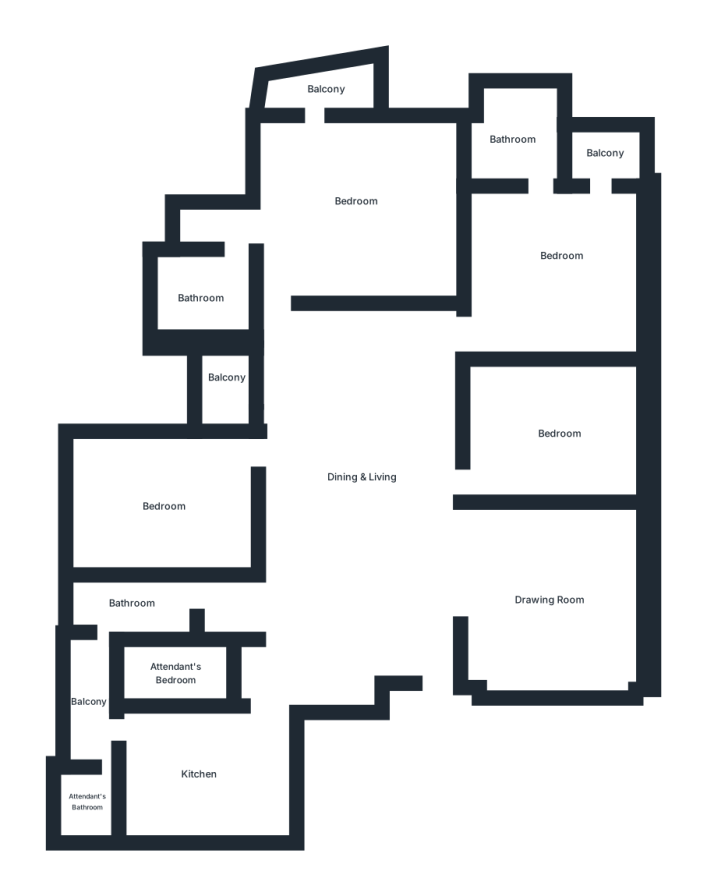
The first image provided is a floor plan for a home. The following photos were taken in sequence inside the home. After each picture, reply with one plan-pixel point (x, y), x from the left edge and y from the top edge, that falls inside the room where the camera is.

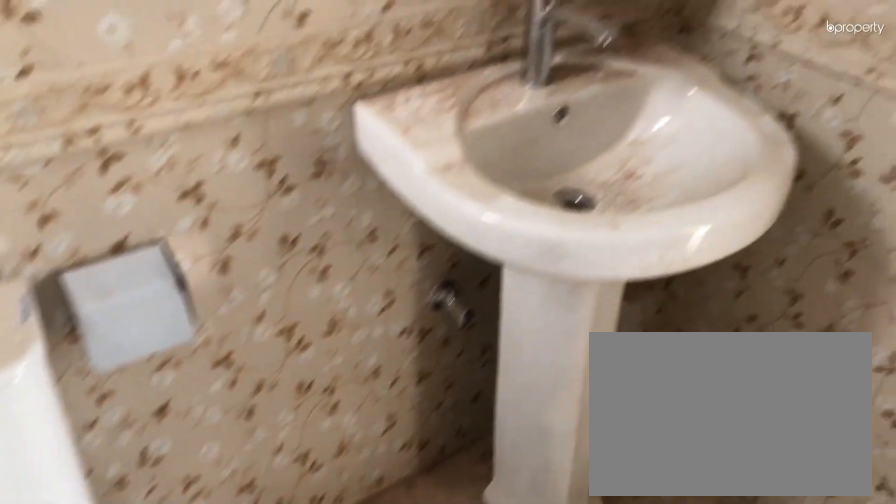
(207, 294)
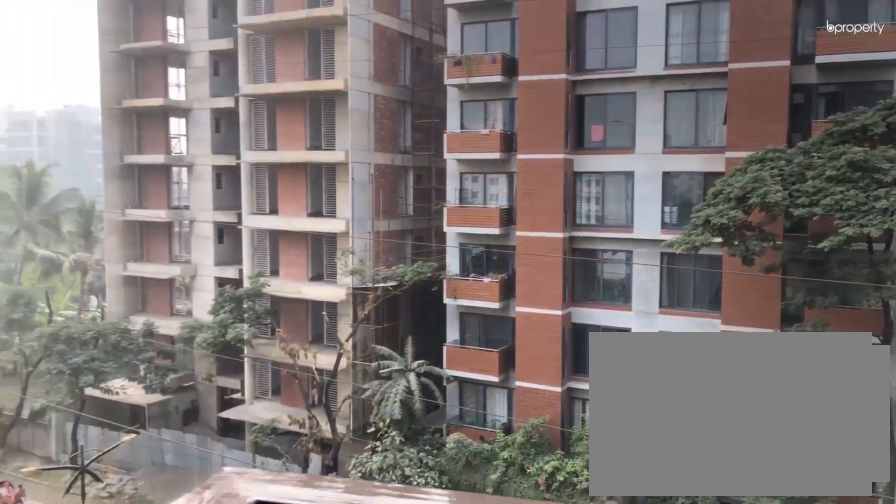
(328, 89)
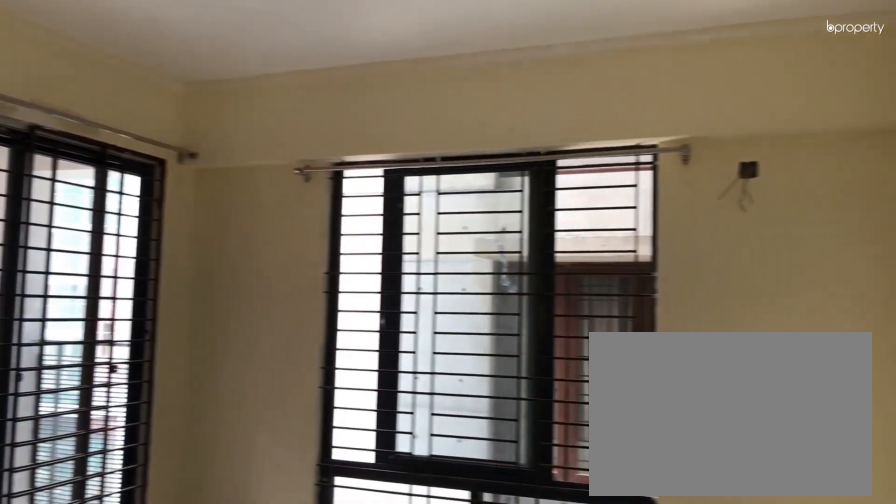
(548, 266)
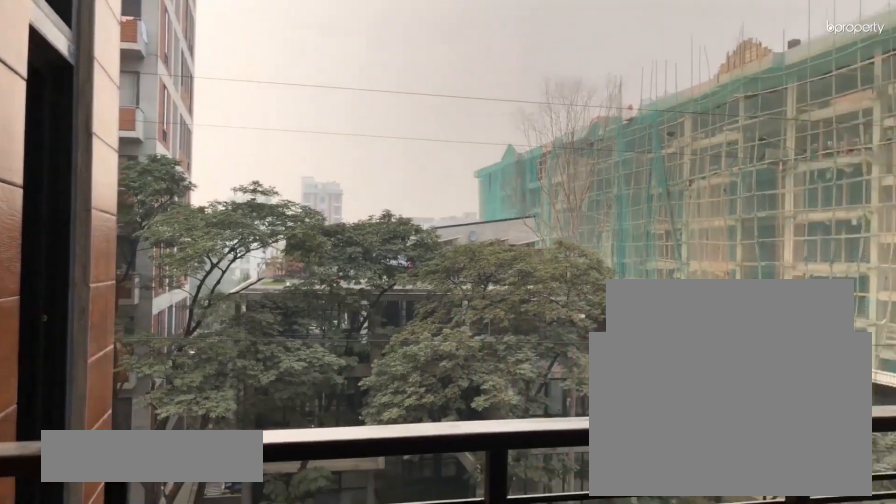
(600, 153)
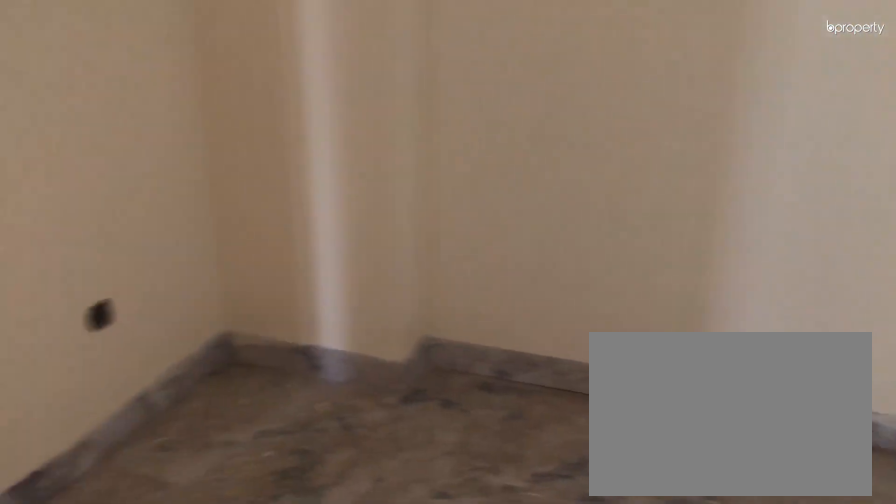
(548, 429)
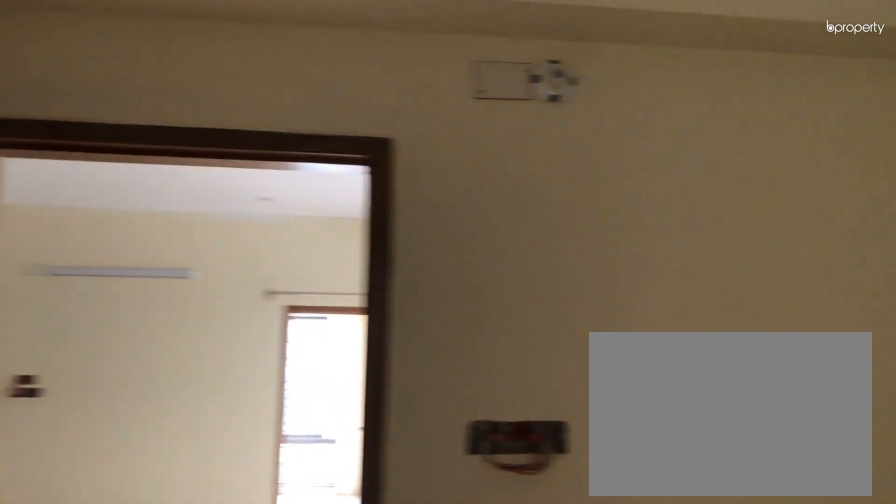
(548, 429)
